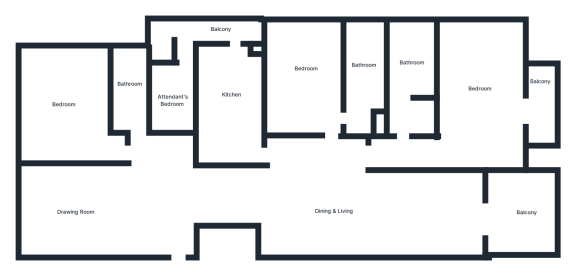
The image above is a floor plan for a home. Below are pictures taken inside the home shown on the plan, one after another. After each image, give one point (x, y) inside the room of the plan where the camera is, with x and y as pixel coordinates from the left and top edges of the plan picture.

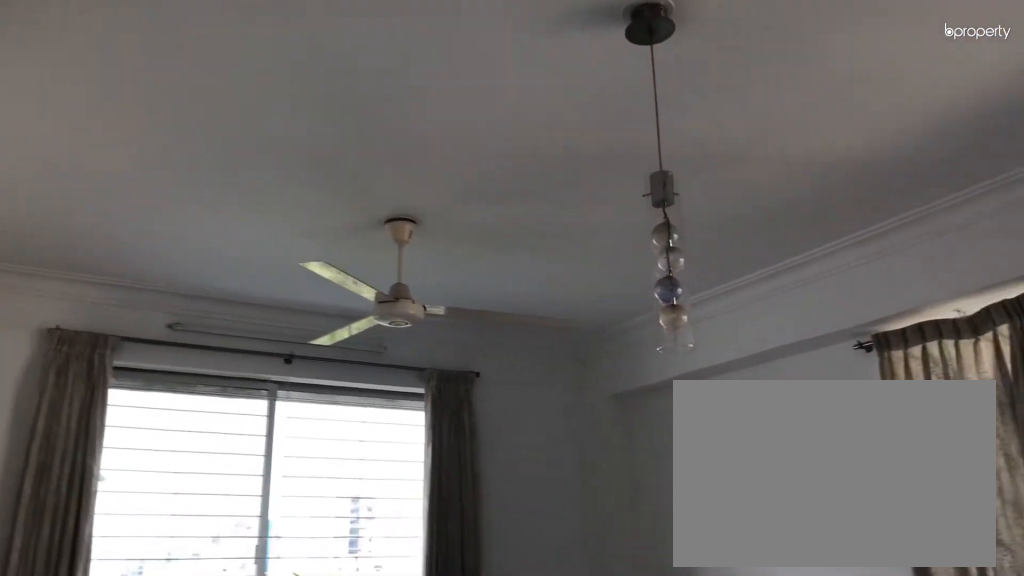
(481, 82)
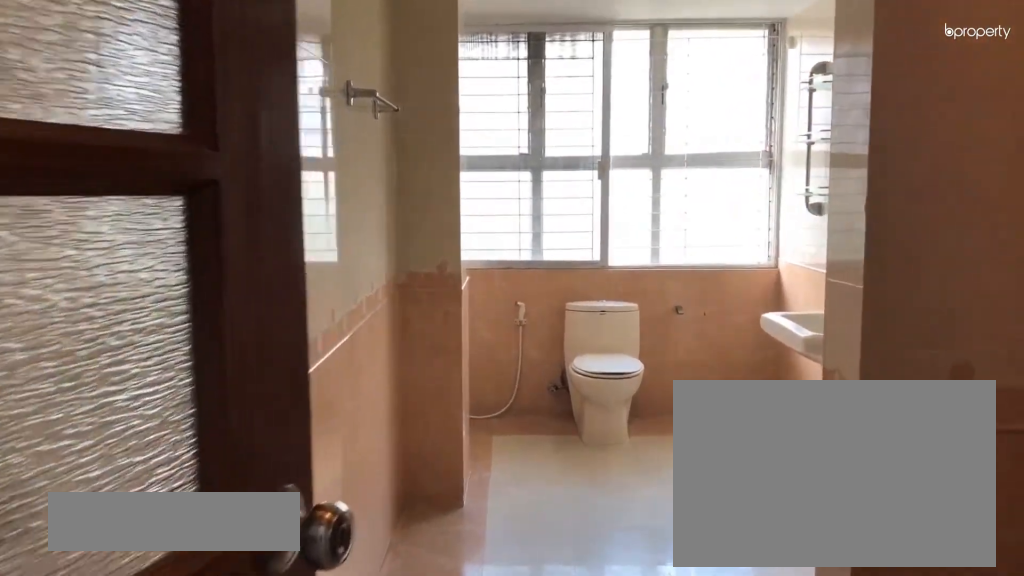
(401, 131)
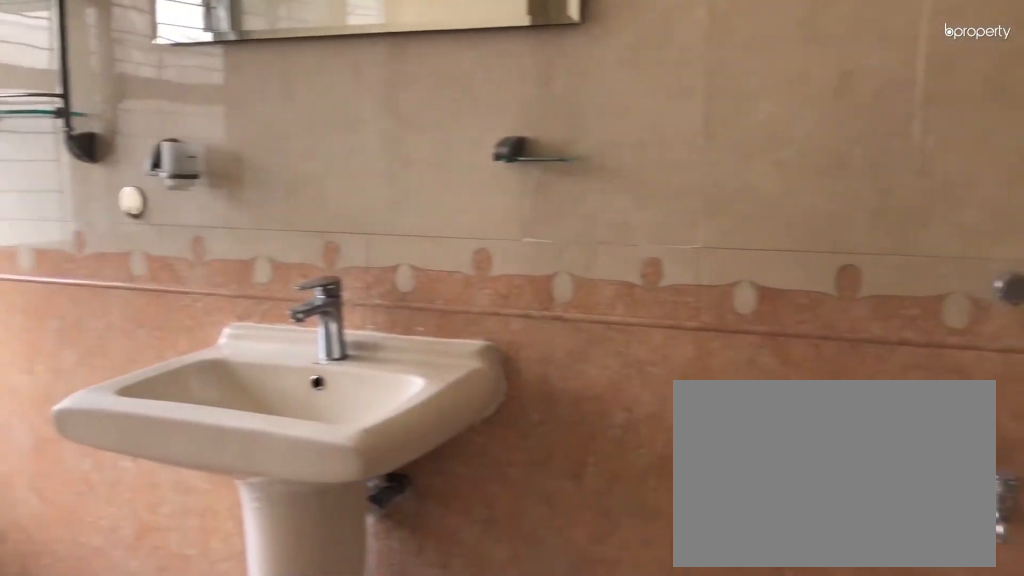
(412, 60)
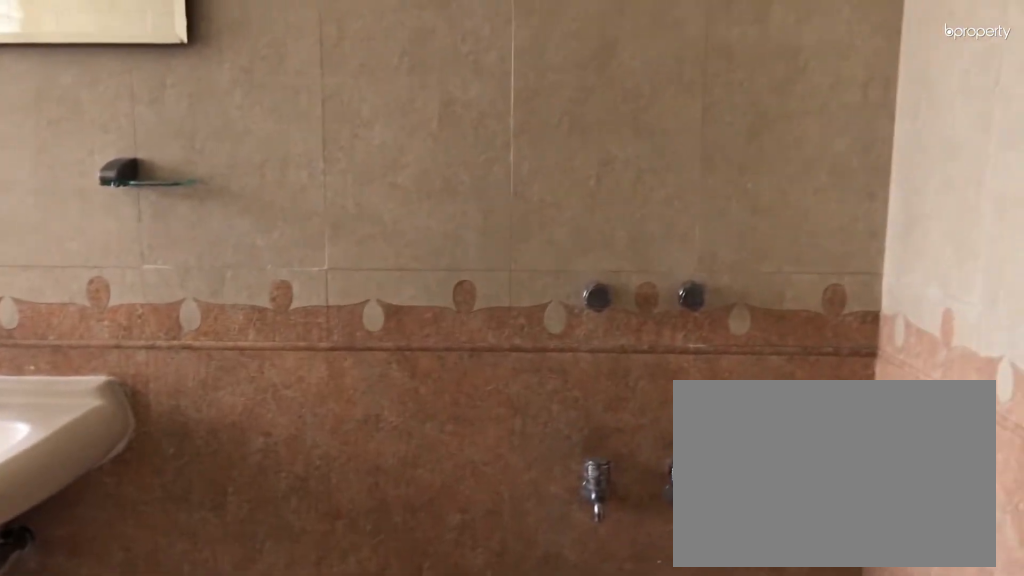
(412, 60)
